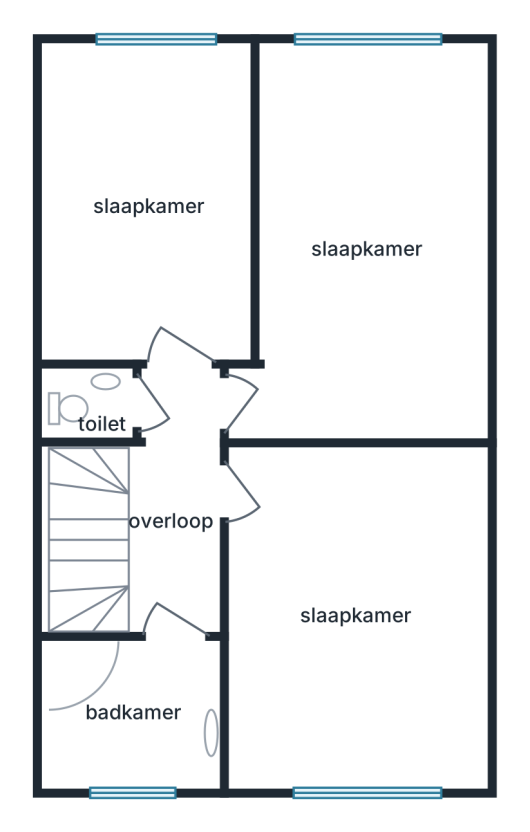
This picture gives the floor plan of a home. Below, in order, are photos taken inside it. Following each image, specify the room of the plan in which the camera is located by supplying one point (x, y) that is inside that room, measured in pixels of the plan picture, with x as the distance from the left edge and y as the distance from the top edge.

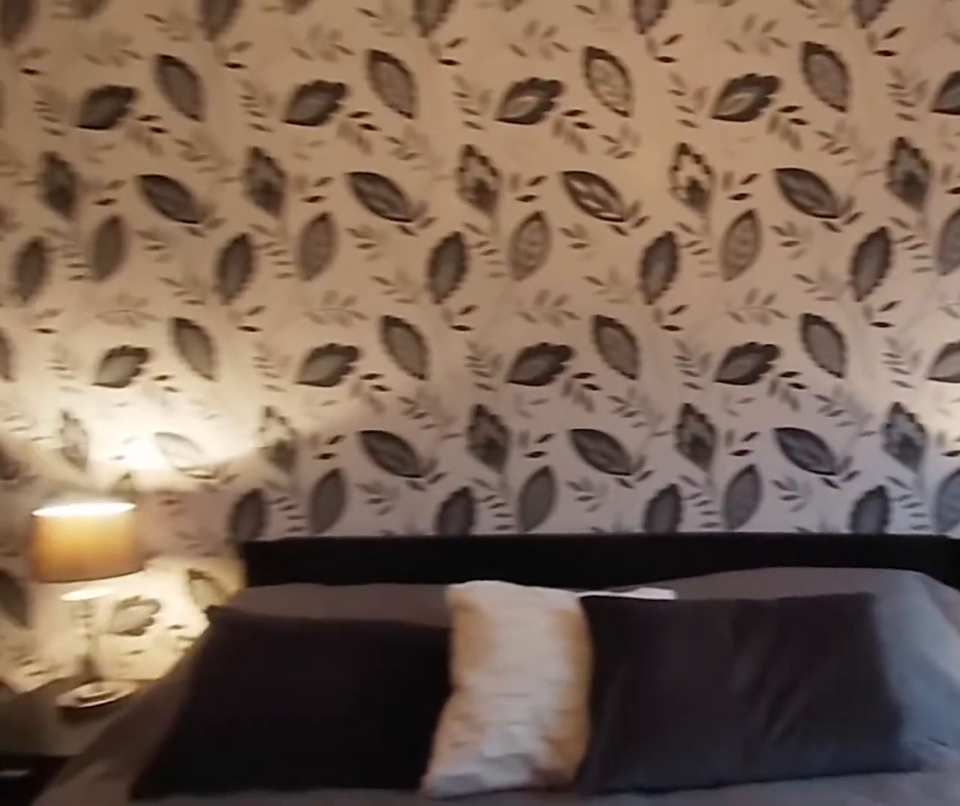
(356, 615)
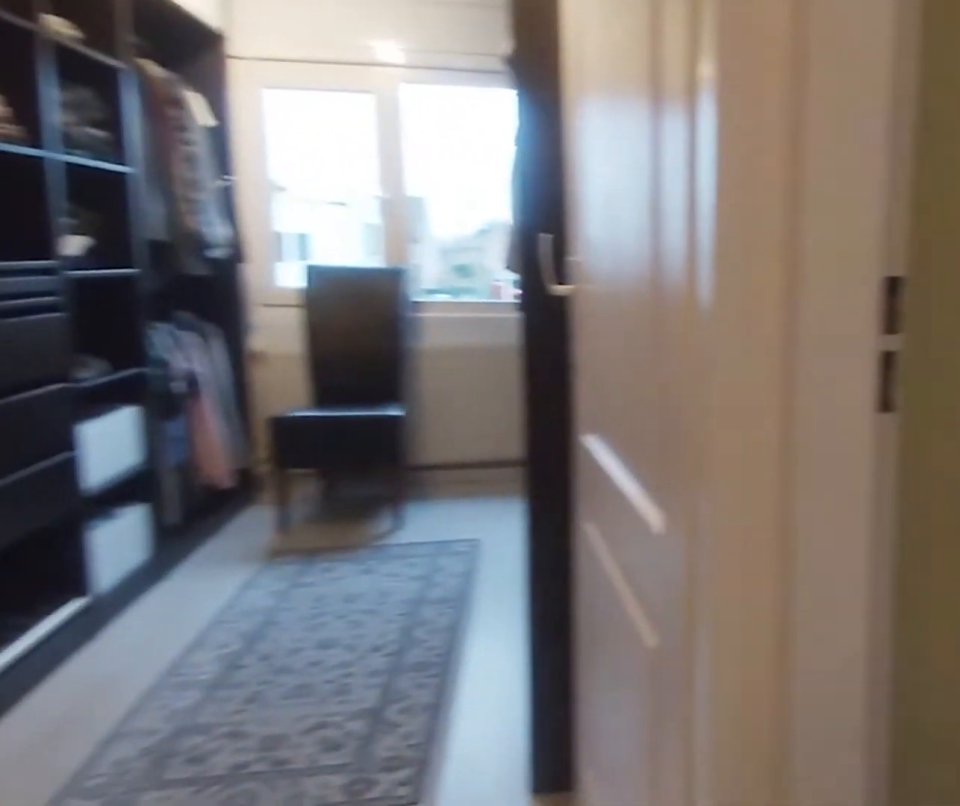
(174, 506)
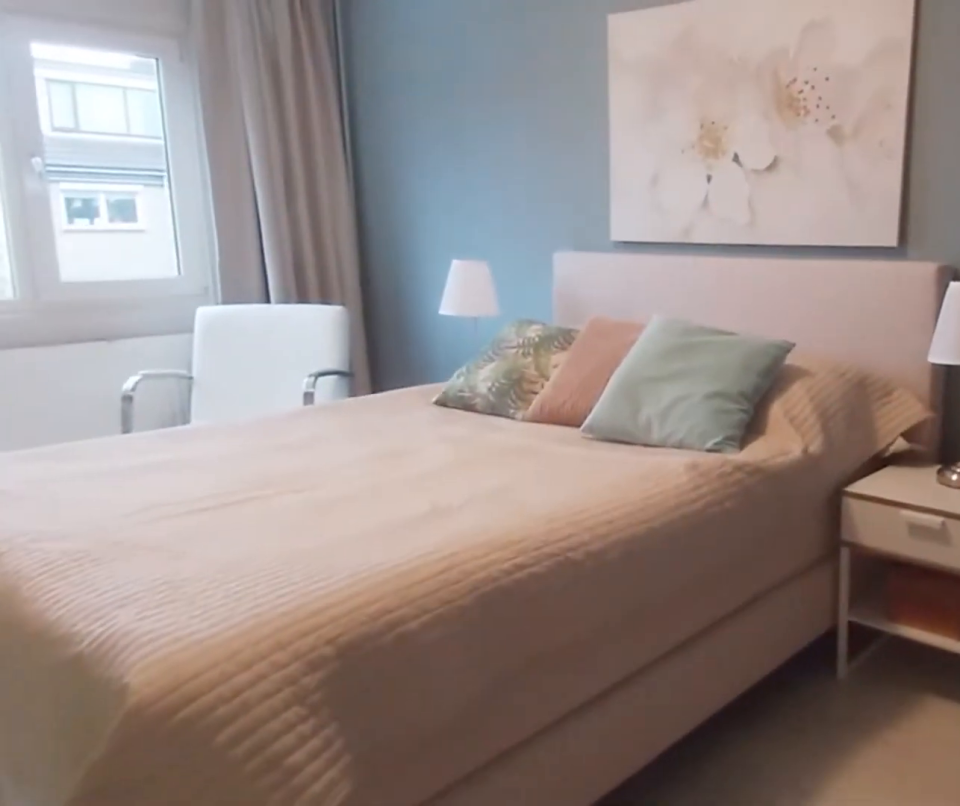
(411, 397)
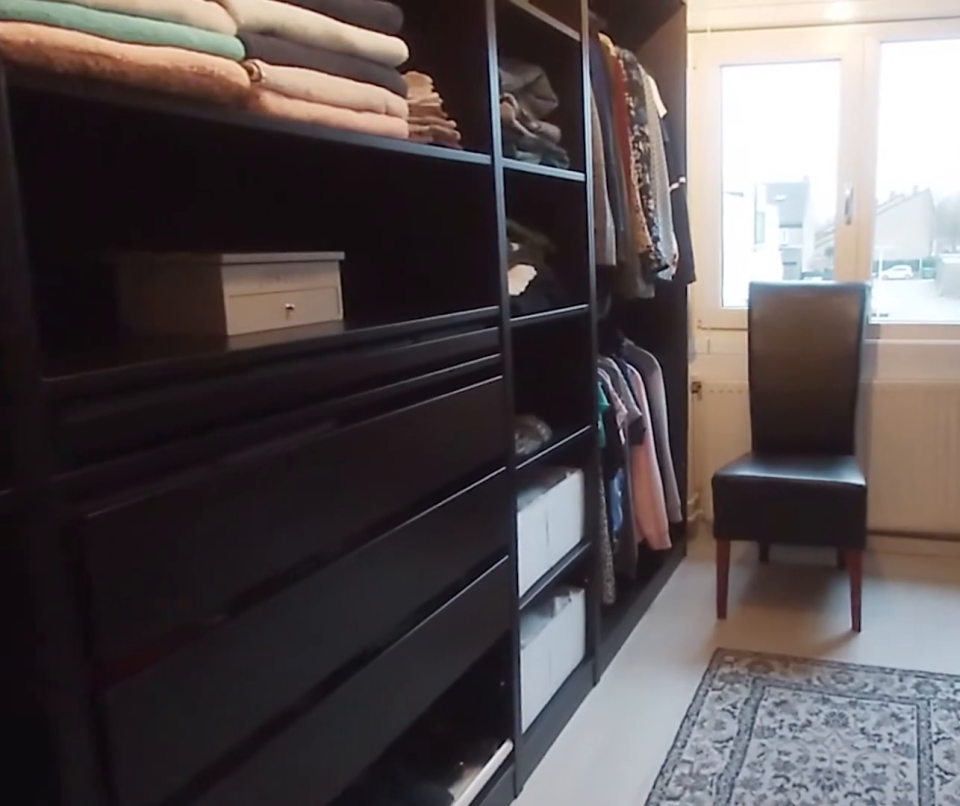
(149, 205)
